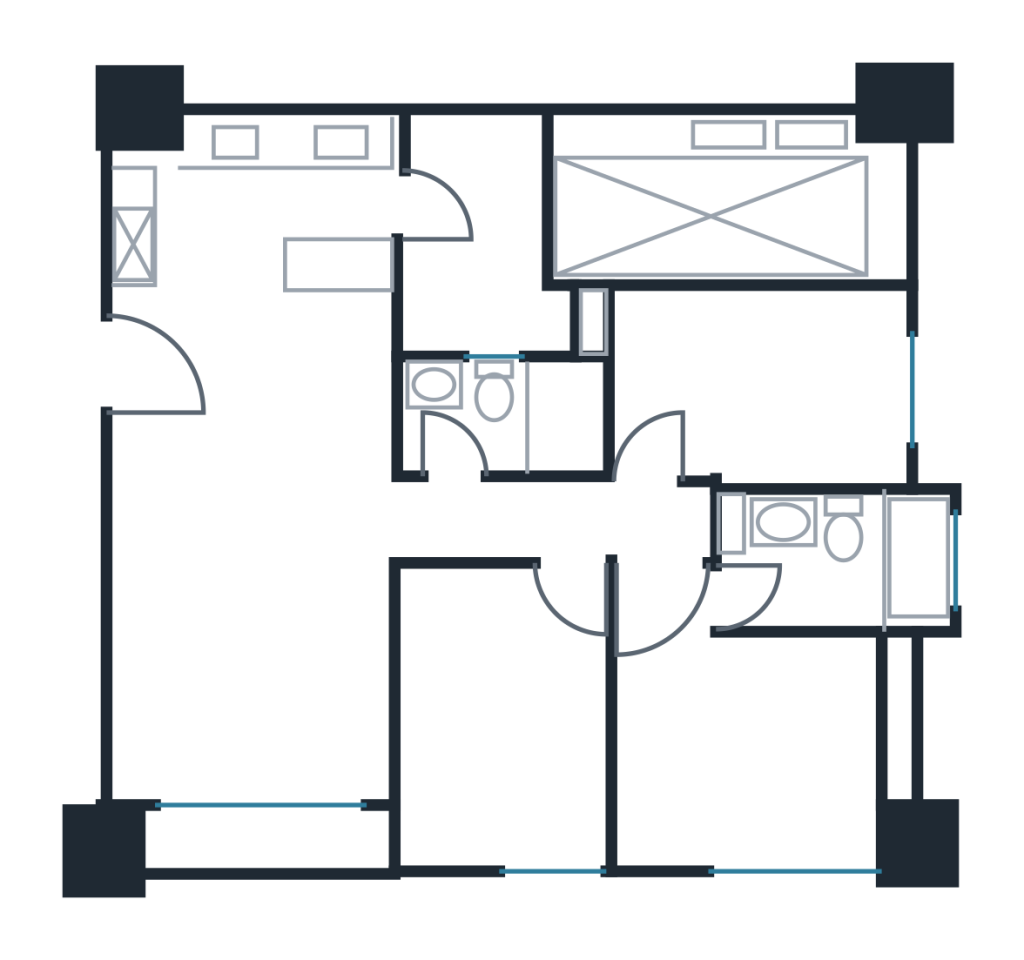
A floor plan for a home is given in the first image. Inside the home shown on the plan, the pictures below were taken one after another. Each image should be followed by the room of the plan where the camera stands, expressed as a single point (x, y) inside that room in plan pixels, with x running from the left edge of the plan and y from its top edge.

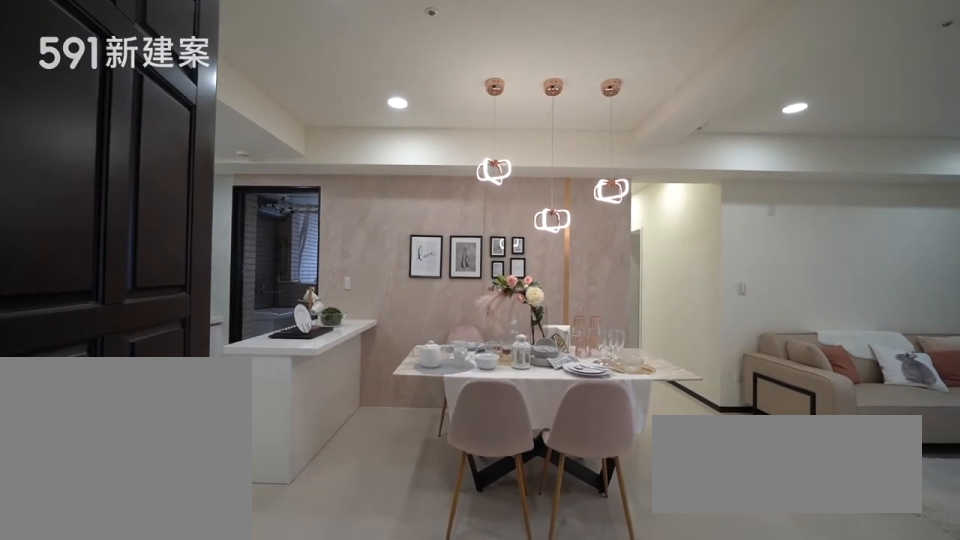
(290, 388)
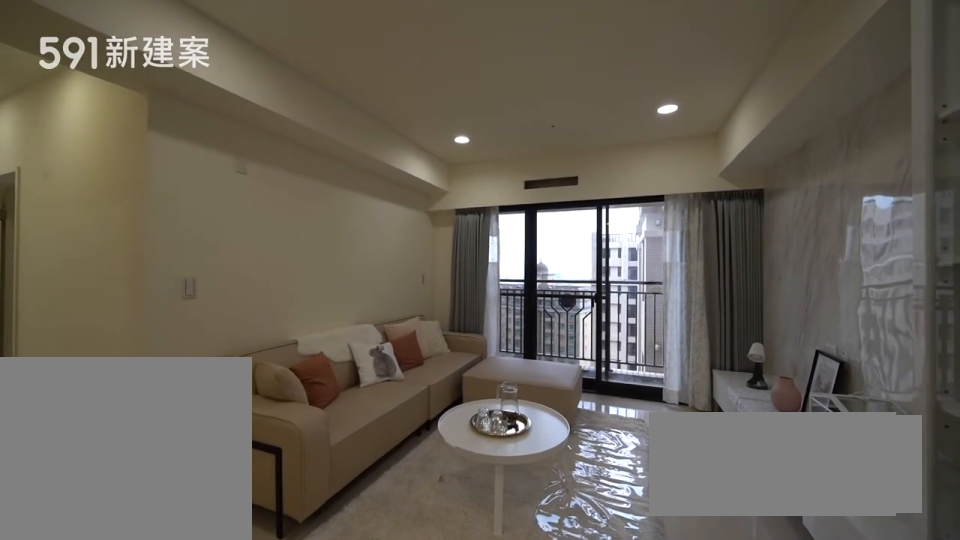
(253, 645)
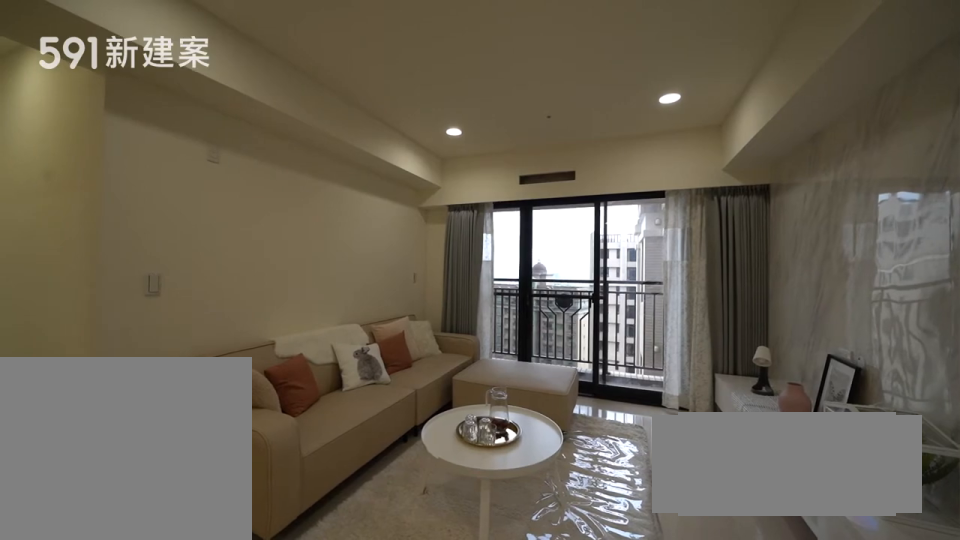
(253, 645)
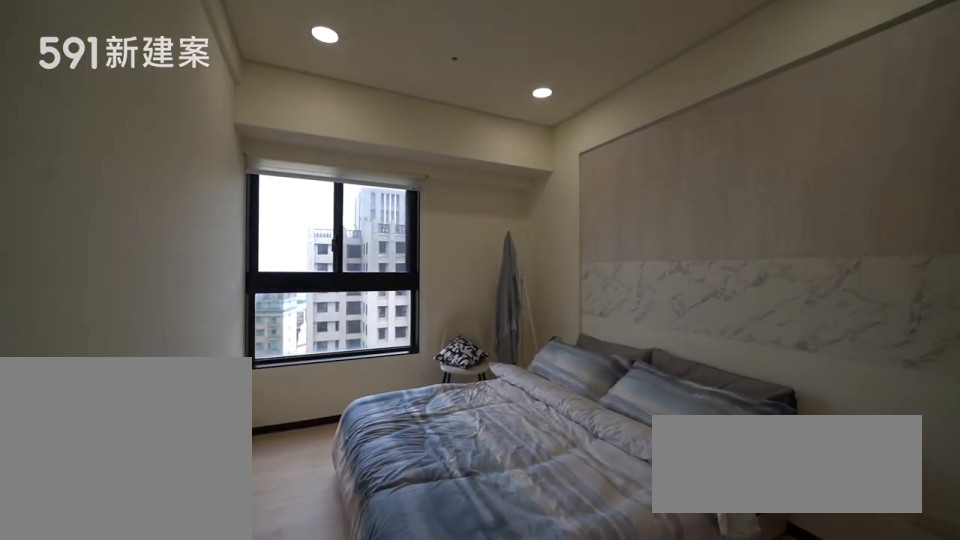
(503, 719)
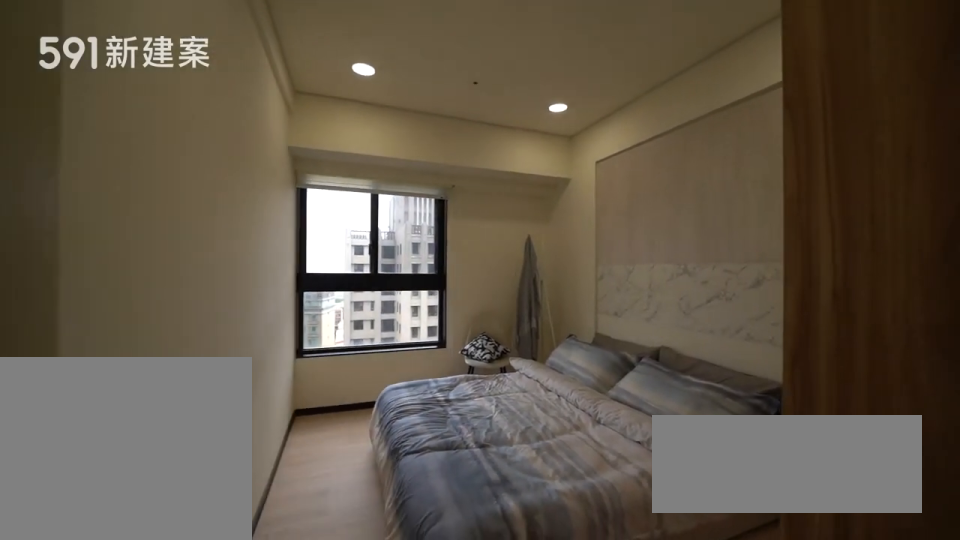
(503, 719)
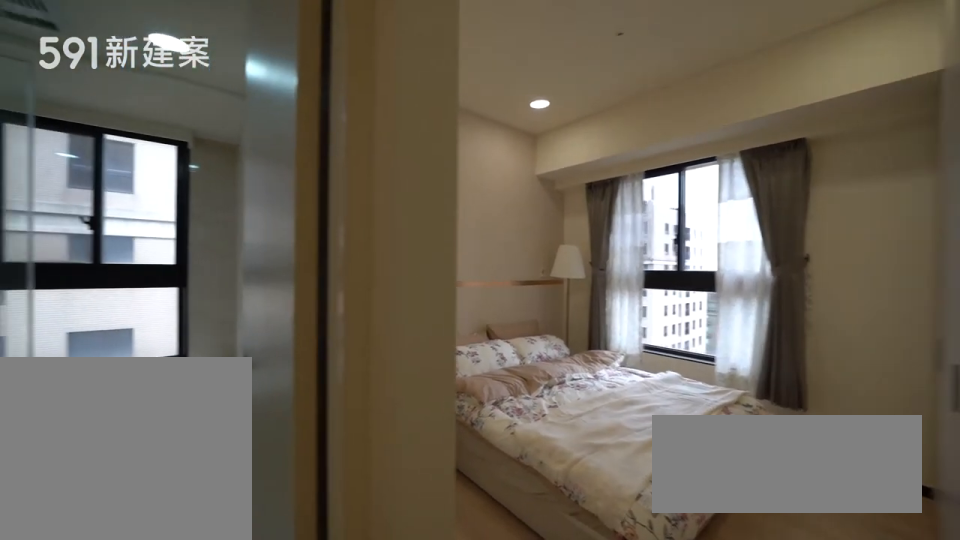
(741, 735)
